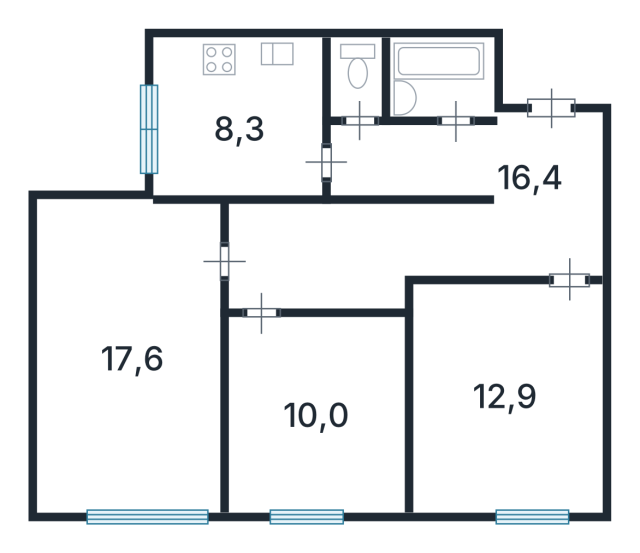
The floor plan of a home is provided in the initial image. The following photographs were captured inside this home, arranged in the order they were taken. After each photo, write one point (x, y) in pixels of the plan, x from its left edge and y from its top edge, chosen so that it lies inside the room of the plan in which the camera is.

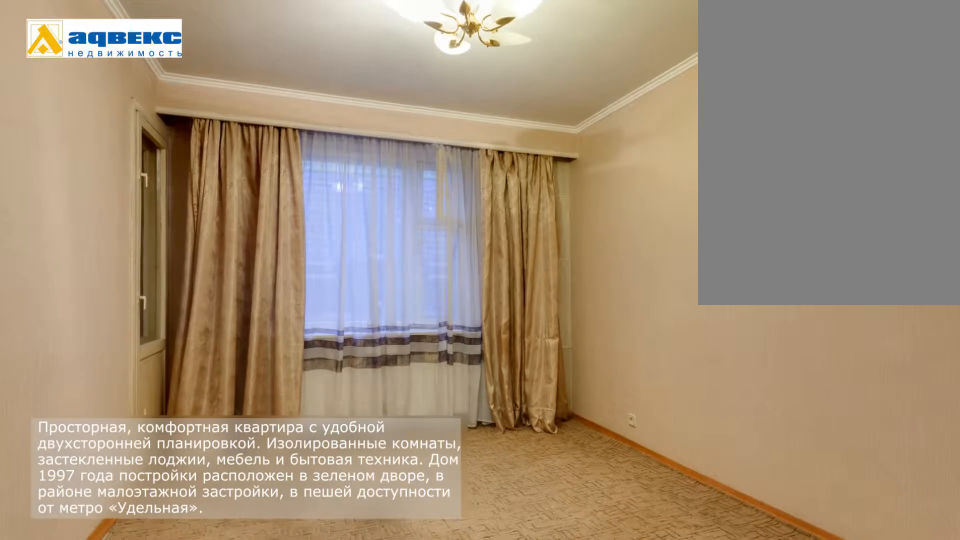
(503, 398)
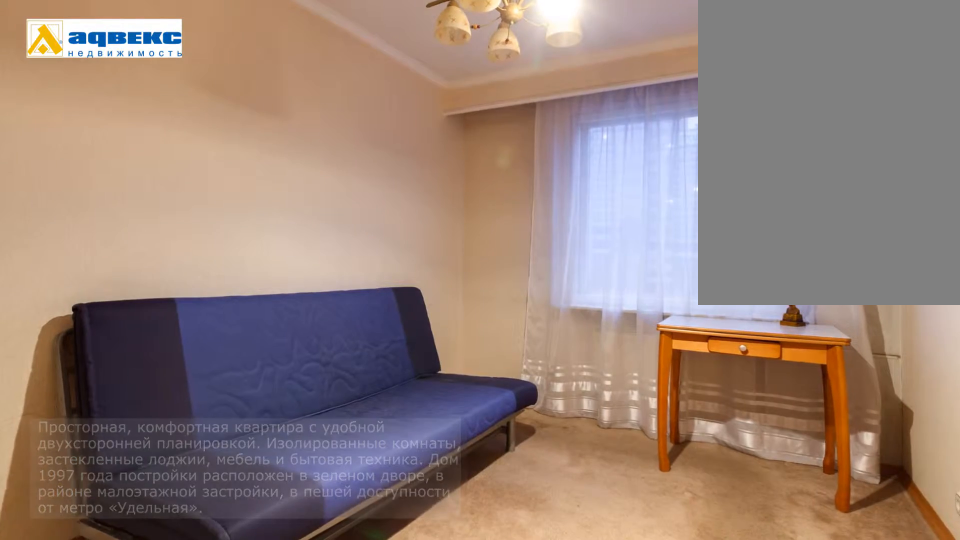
(318, 408)
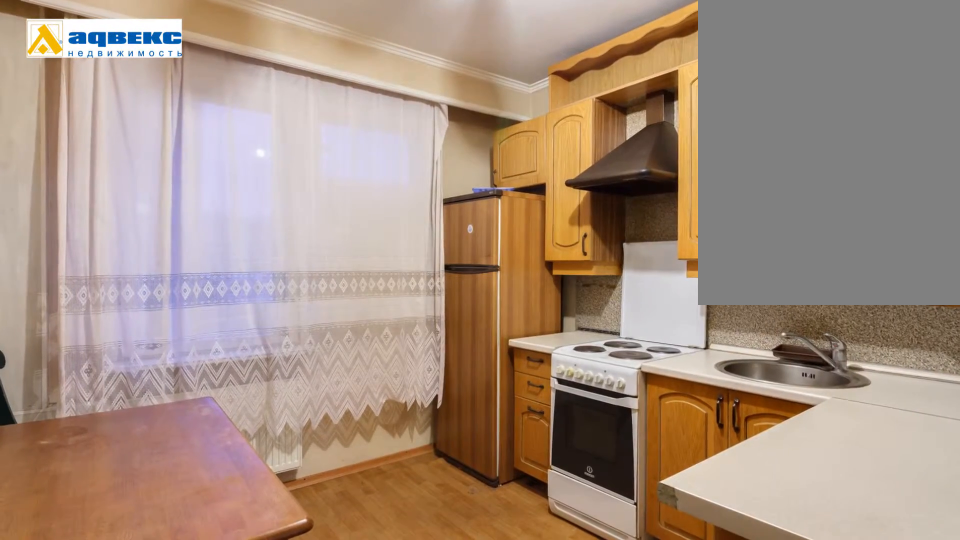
(237, 128)
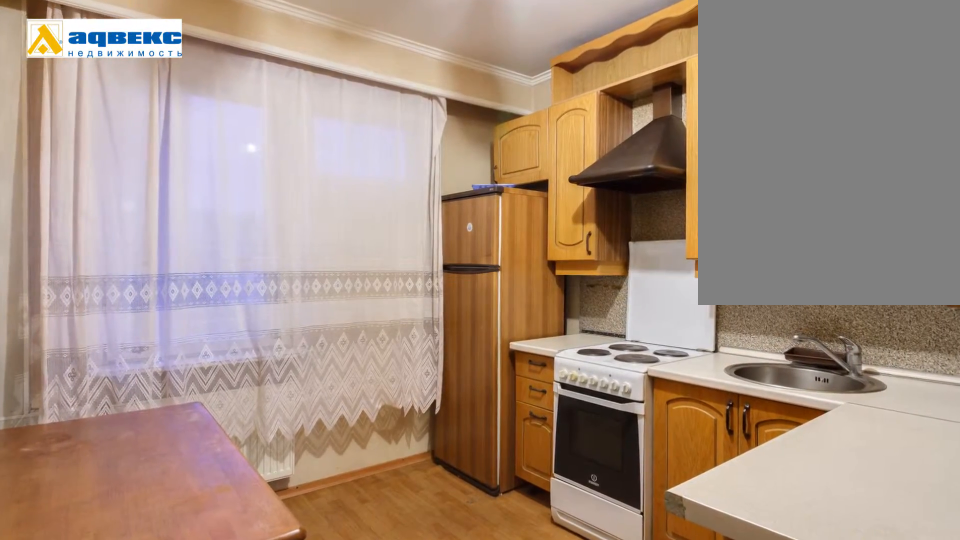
(237, 128)
